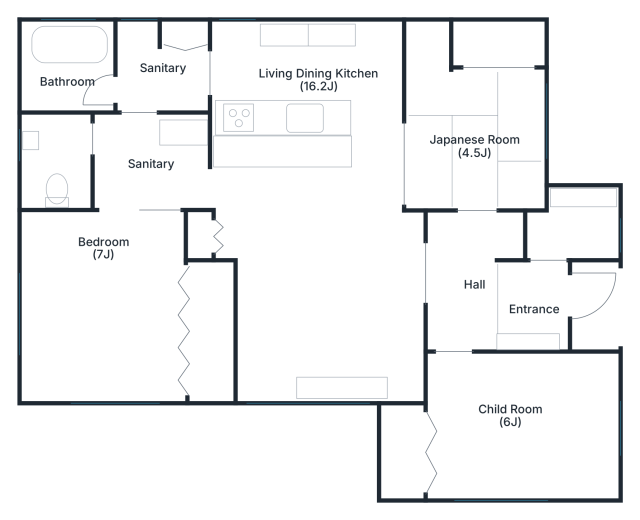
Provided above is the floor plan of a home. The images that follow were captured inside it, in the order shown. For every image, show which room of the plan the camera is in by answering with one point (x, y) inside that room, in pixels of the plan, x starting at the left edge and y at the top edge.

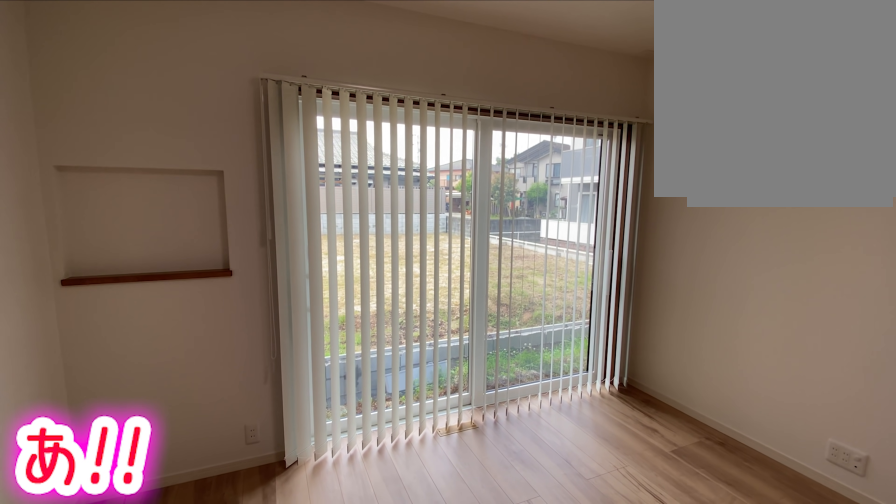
(322, 270)
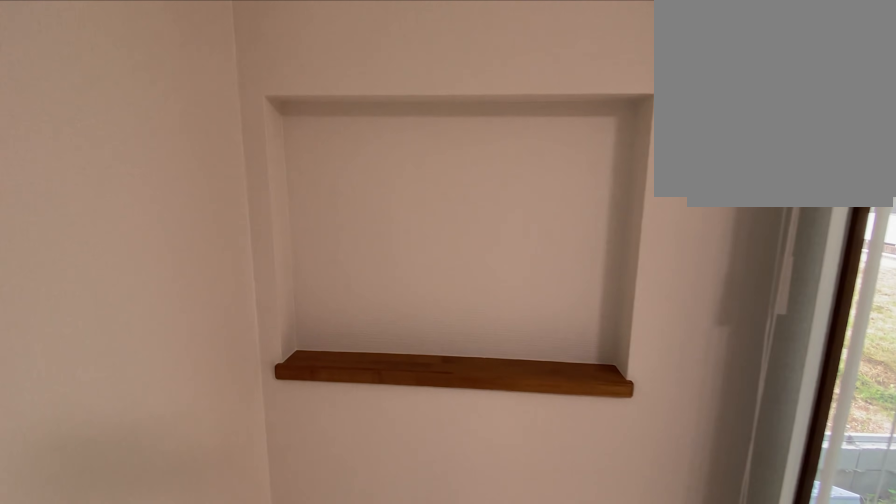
(322, 270)
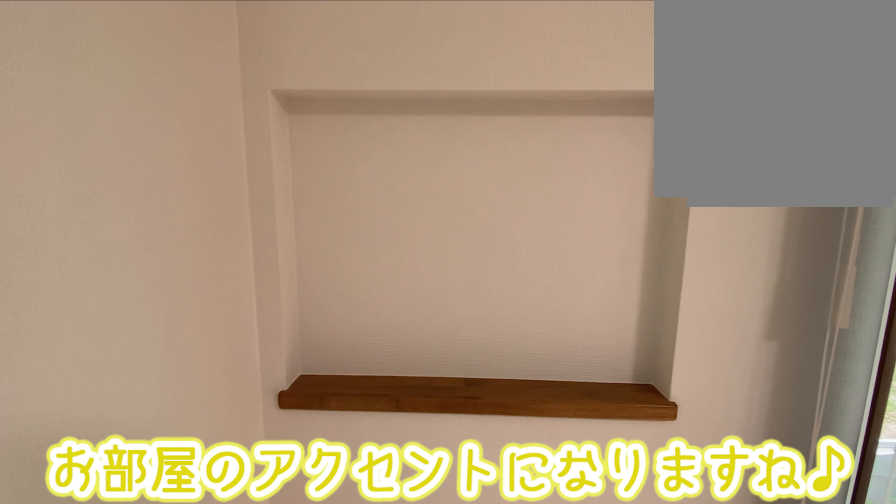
(322, 270)
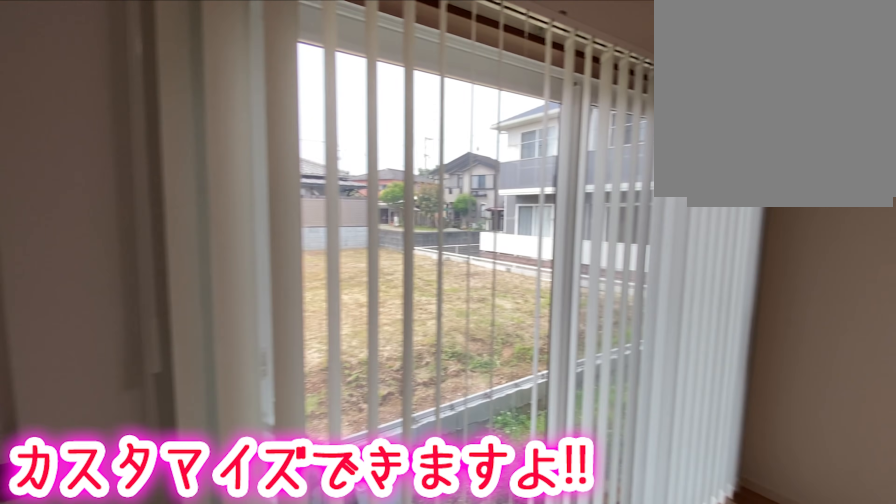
(322, 270)
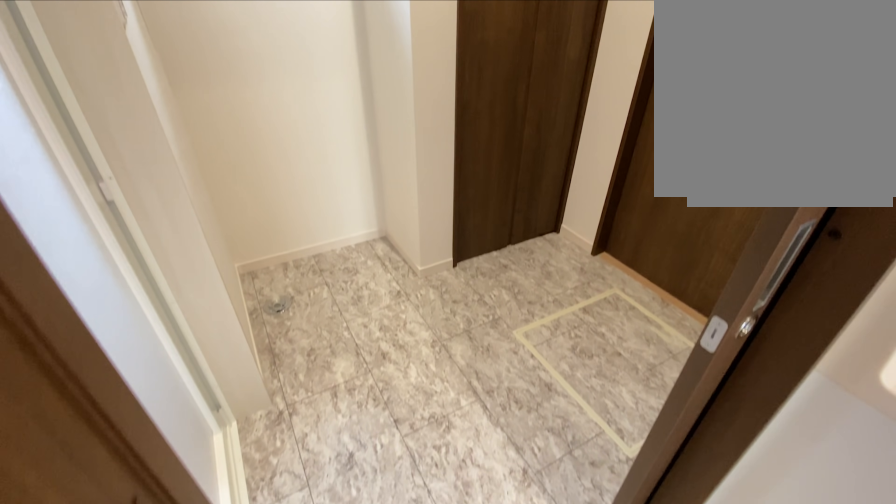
(159, 78)
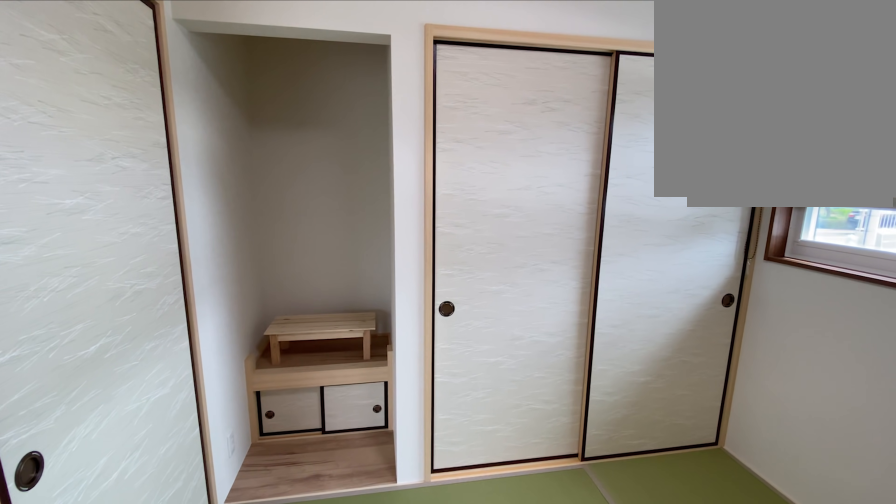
(474, 106)
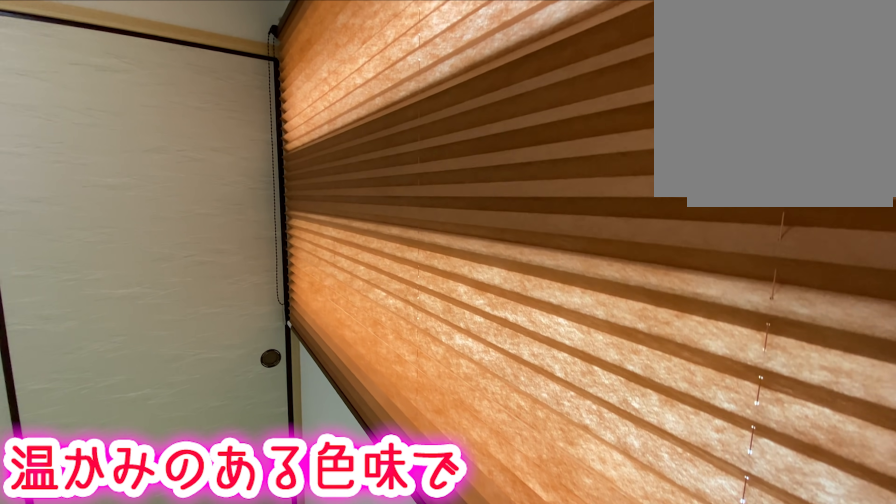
(474, 106)
